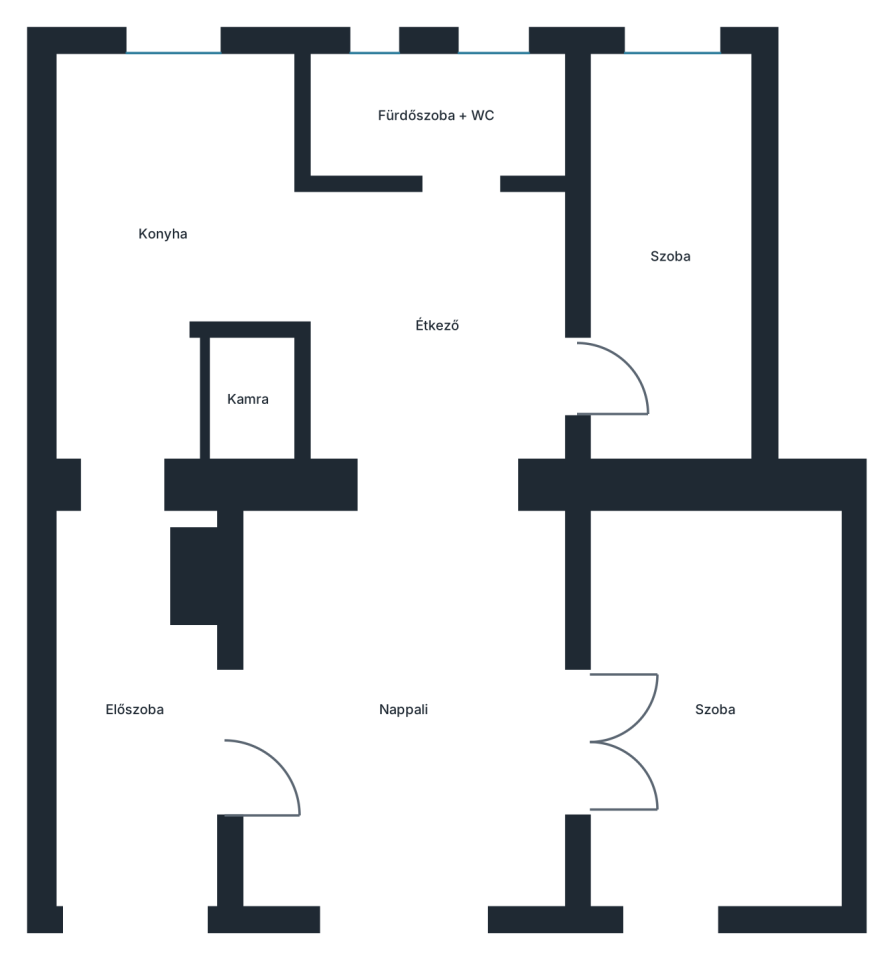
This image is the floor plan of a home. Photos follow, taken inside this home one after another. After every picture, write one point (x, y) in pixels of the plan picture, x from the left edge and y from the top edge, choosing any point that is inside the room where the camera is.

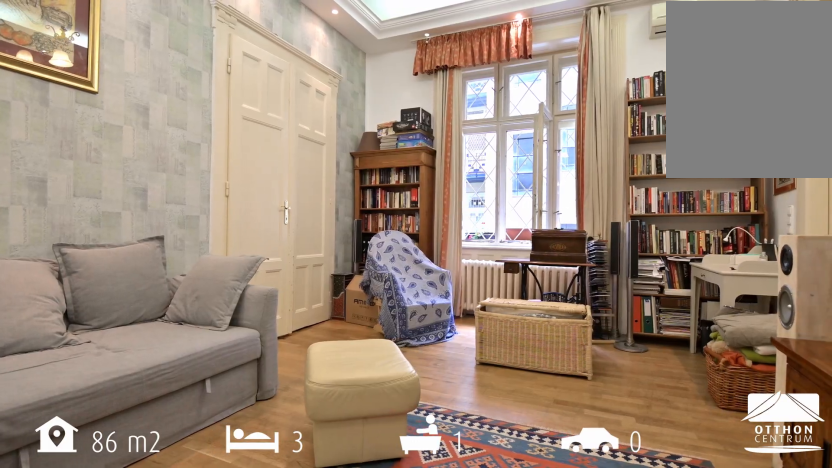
(413, 707)
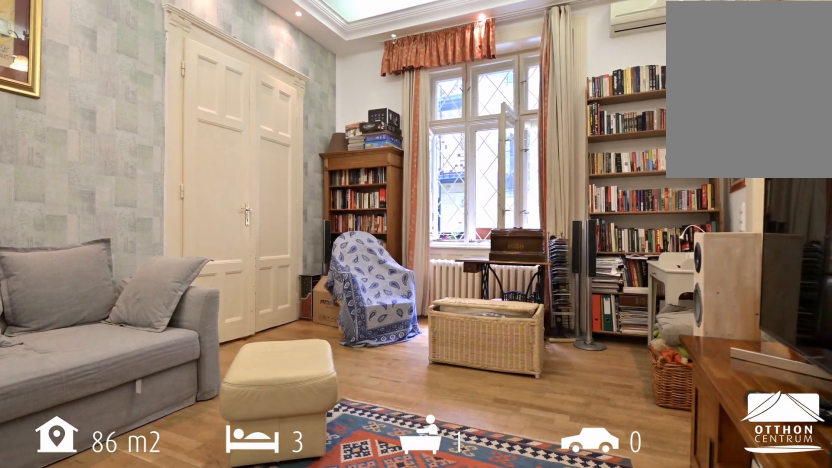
(413, 707)
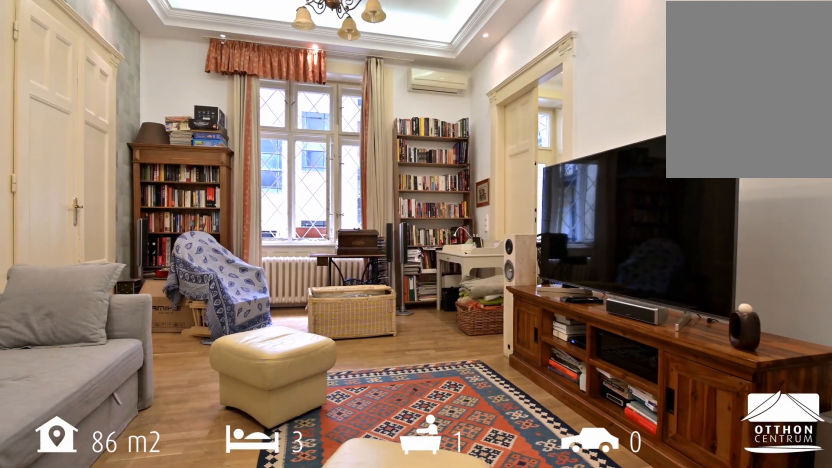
(413, 707)
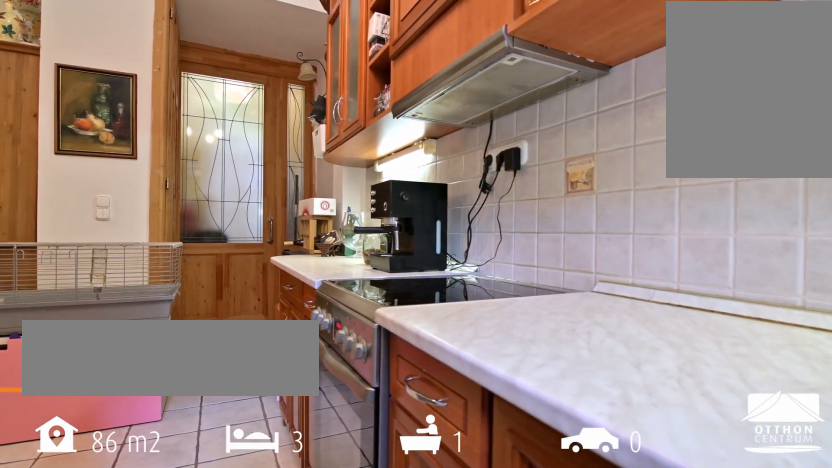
(177, 243)
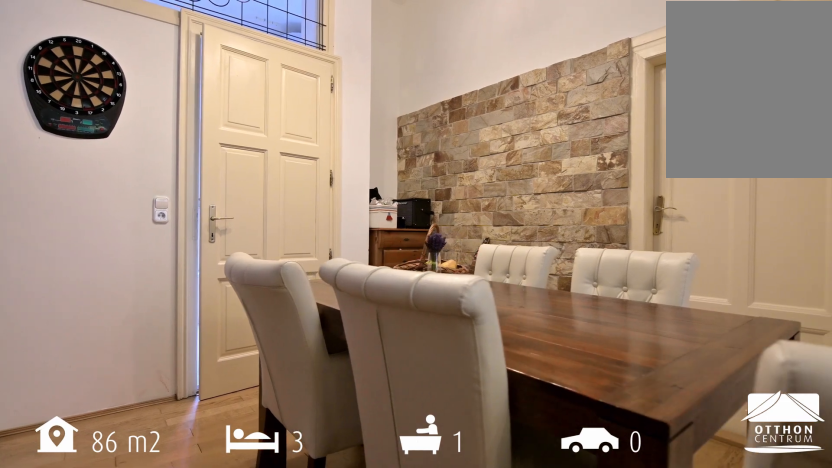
(443, 319)
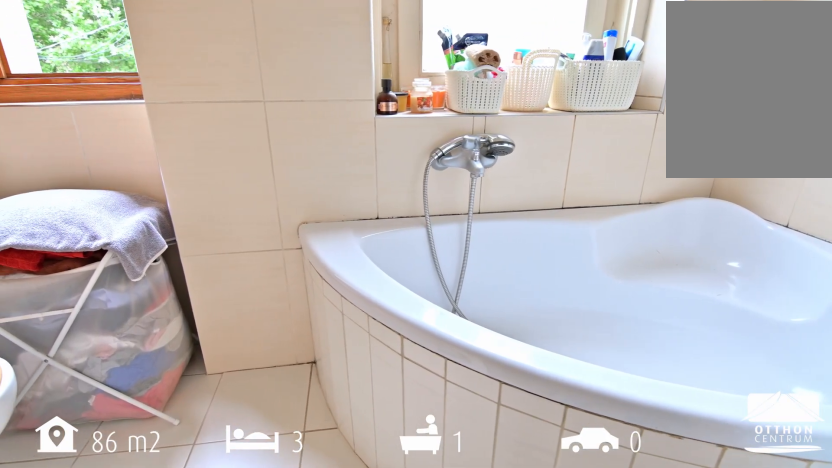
(444, 121)
